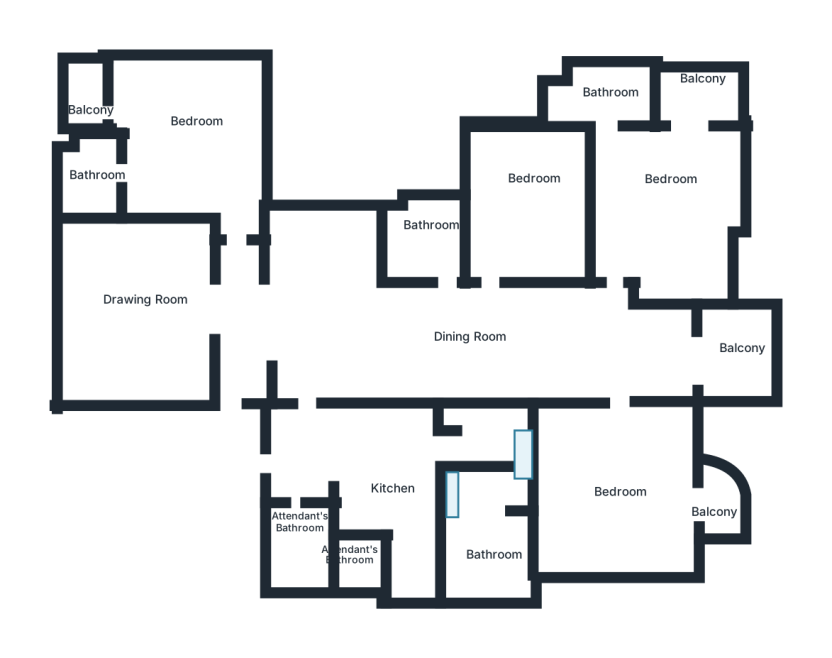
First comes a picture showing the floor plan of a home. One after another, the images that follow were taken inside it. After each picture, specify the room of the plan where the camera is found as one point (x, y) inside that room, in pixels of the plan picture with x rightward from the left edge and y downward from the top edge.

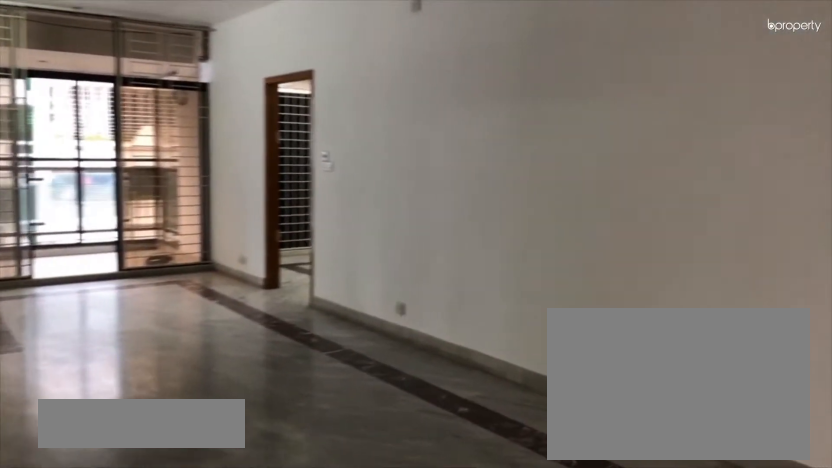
(373, 331)
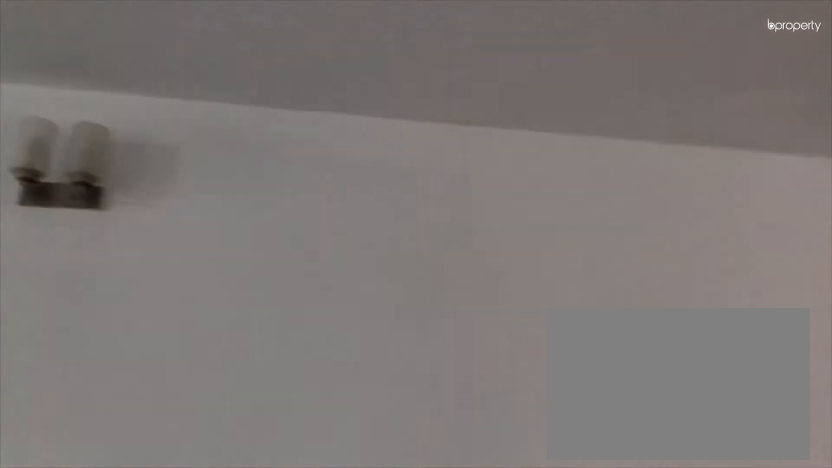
(373, 331)
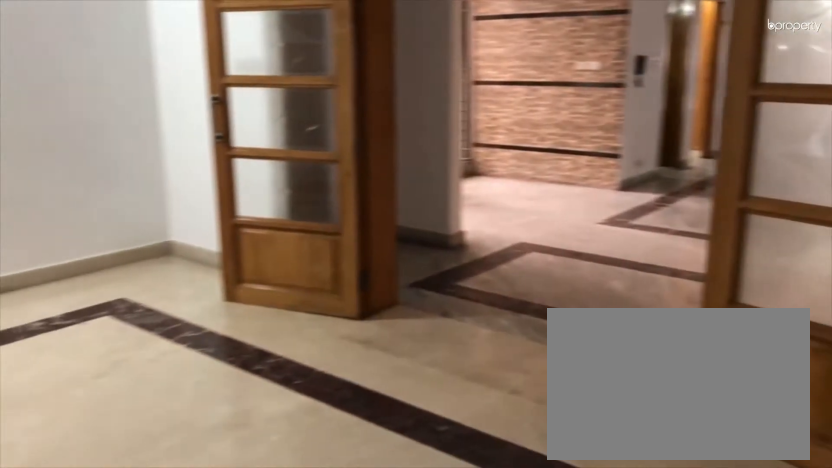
(129, 309)
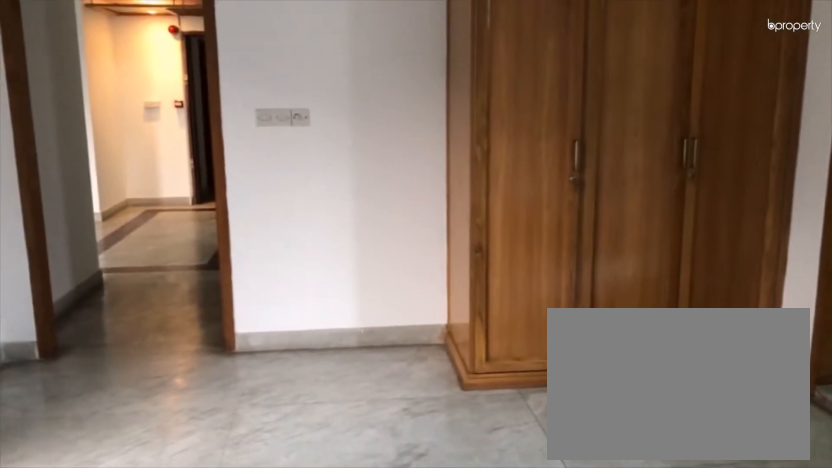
(174, 139)
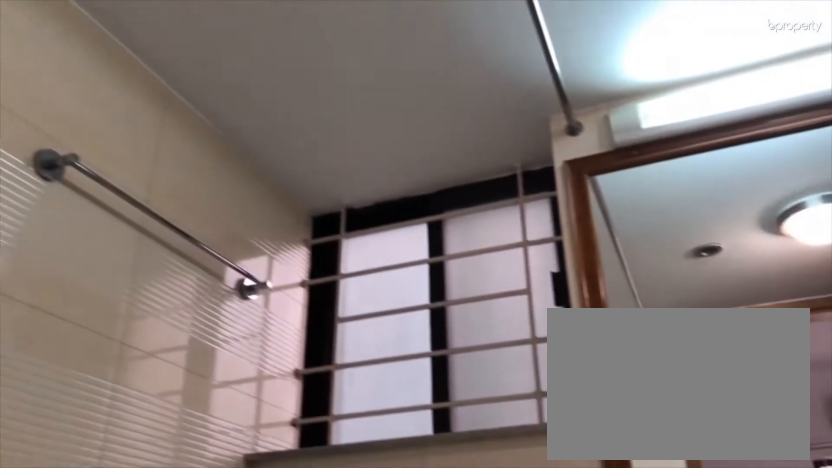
(101, 175)
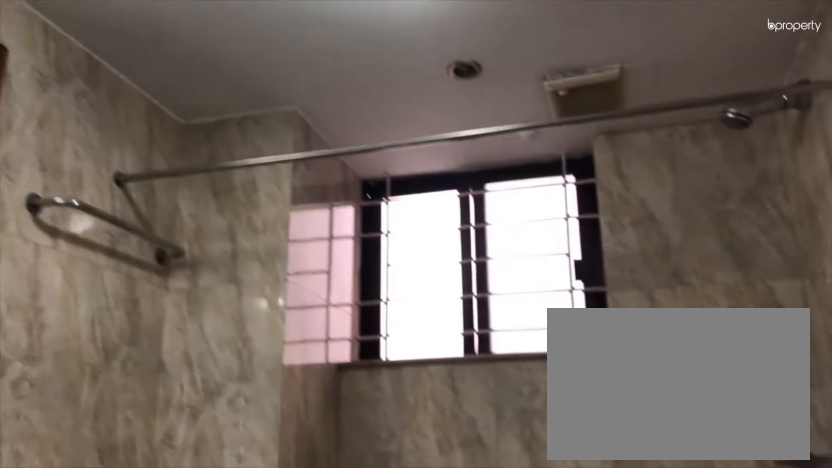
(428, 236)
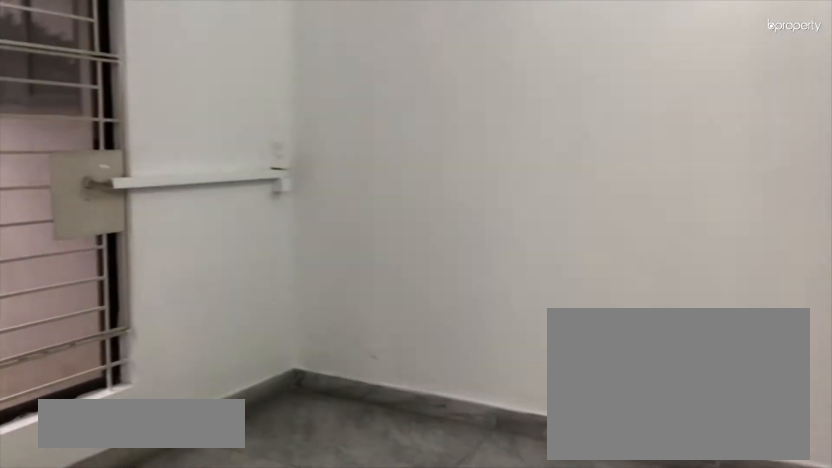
(535, 202)
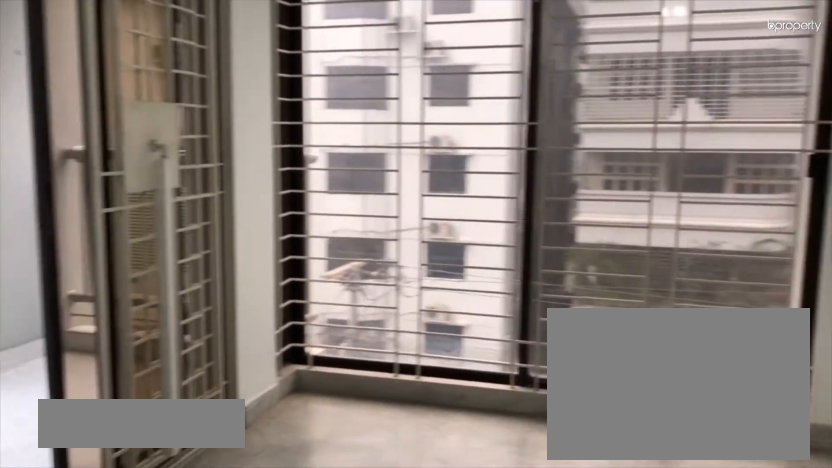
(679, 176)
